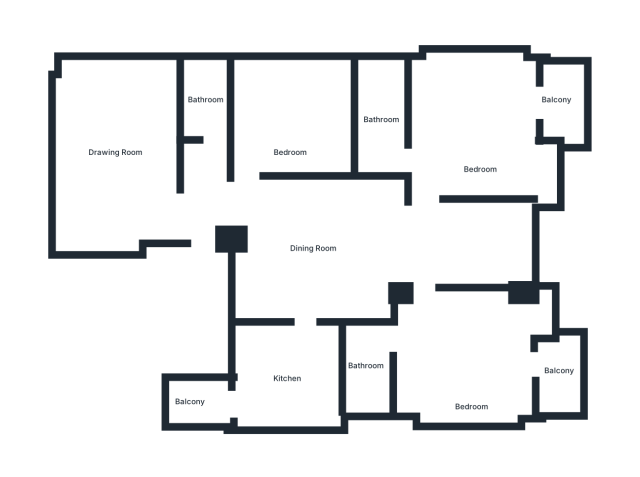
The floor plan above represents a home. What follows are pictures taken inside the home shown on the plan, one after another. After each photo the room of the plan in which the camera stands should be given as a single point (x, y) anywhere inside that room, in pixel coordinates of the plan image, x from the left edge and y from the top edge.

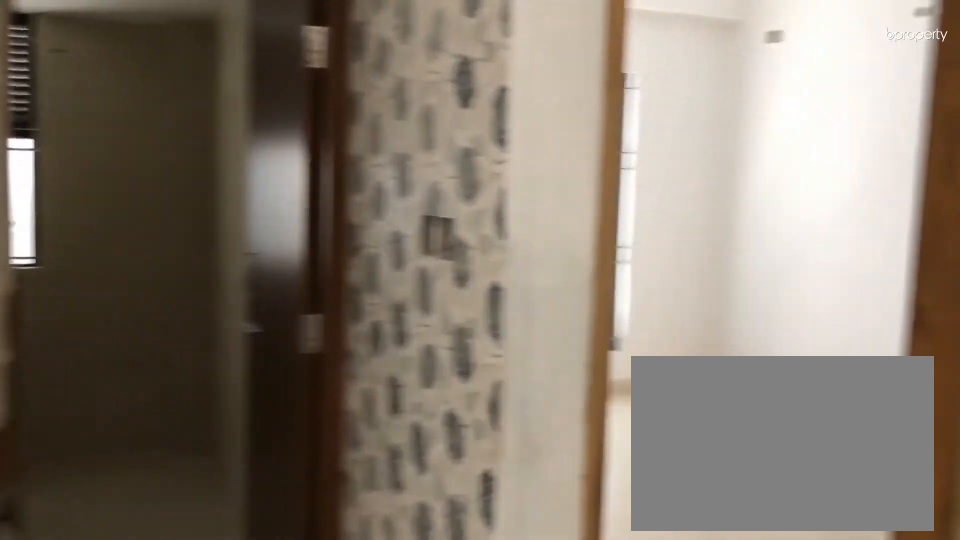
(265, 209)
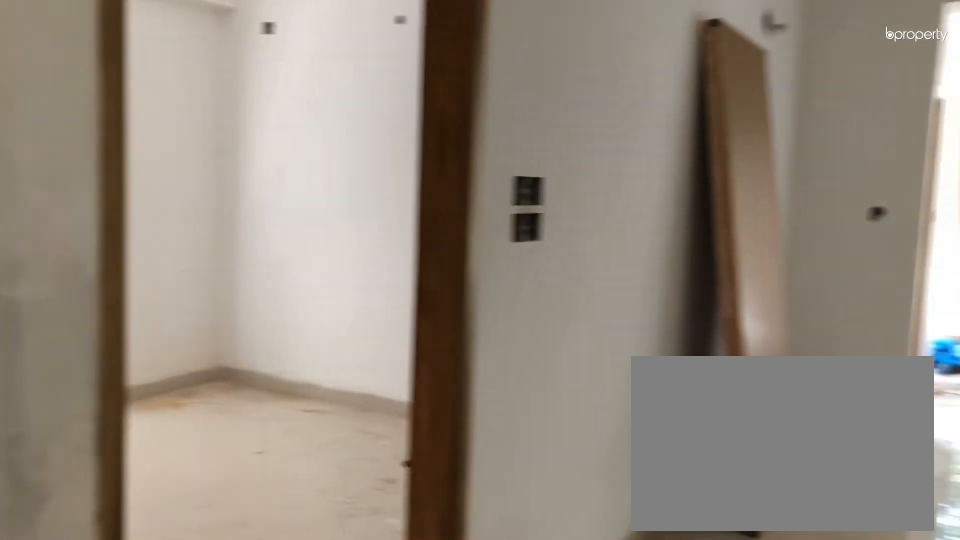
(265, 209)
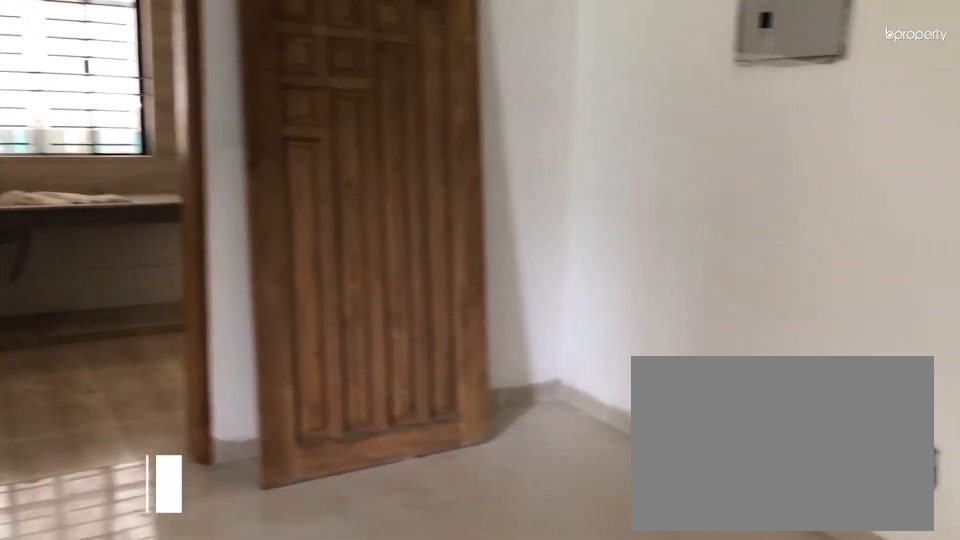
(318, 261)
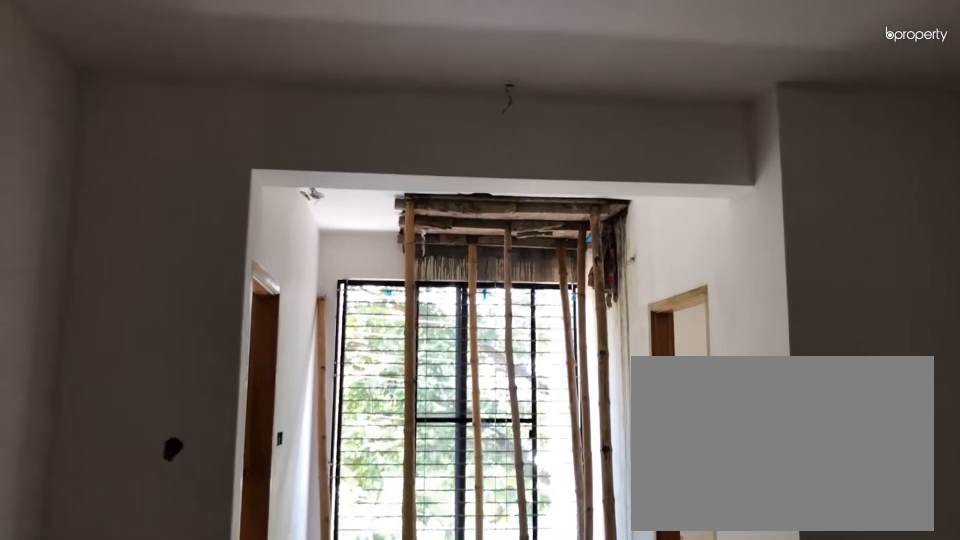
(318, 261)
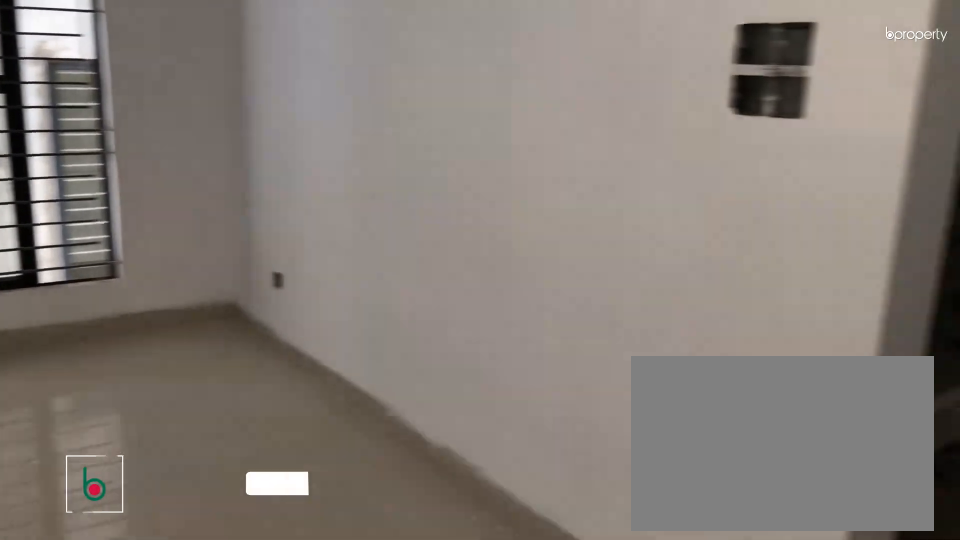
(112, 161)
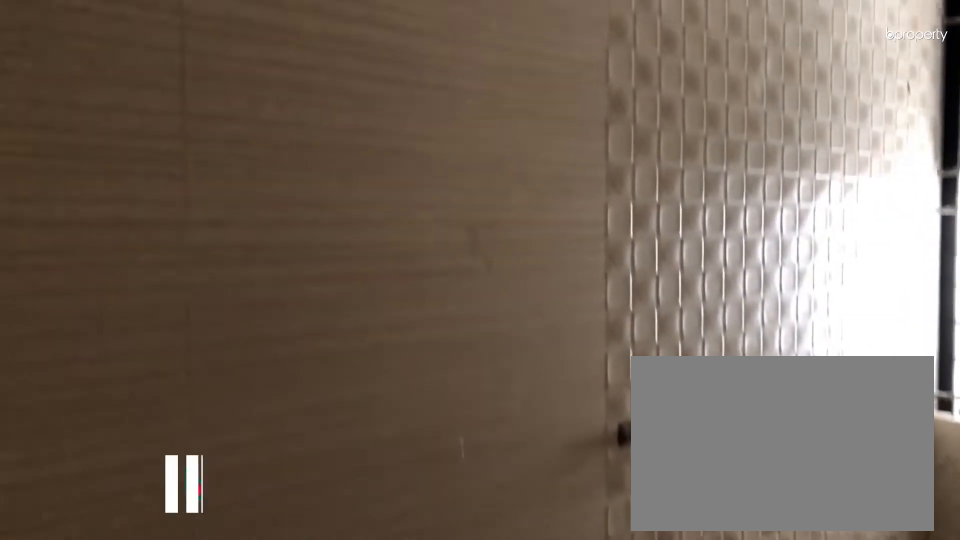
(203, 98)
